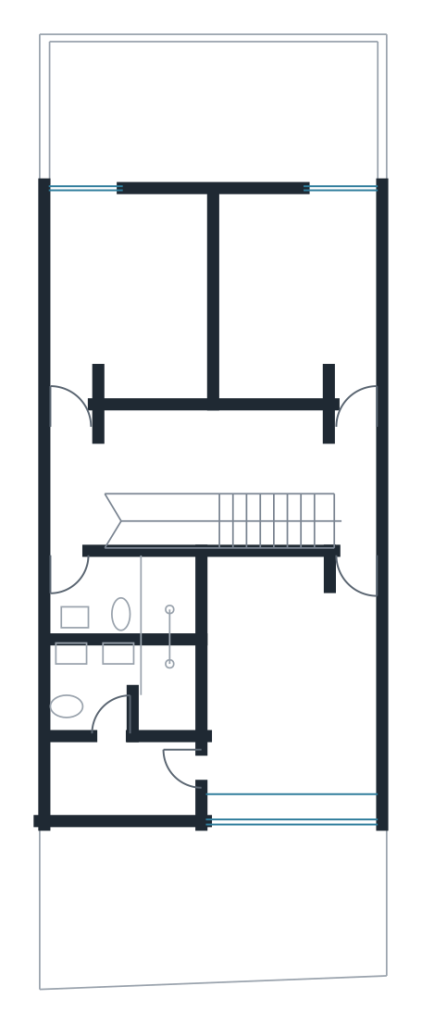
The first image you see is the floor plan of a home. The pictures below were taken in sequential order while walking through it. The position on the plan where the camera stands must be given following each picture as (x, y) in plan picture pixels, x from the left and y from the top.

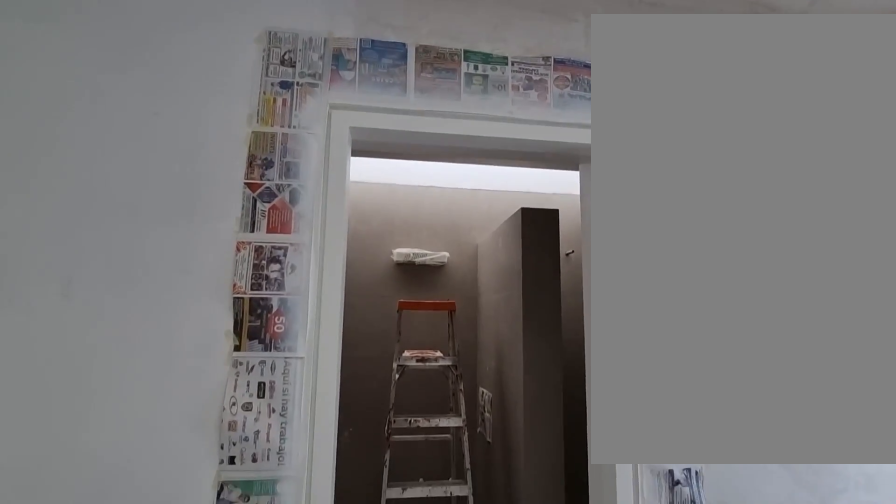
(120, 760)
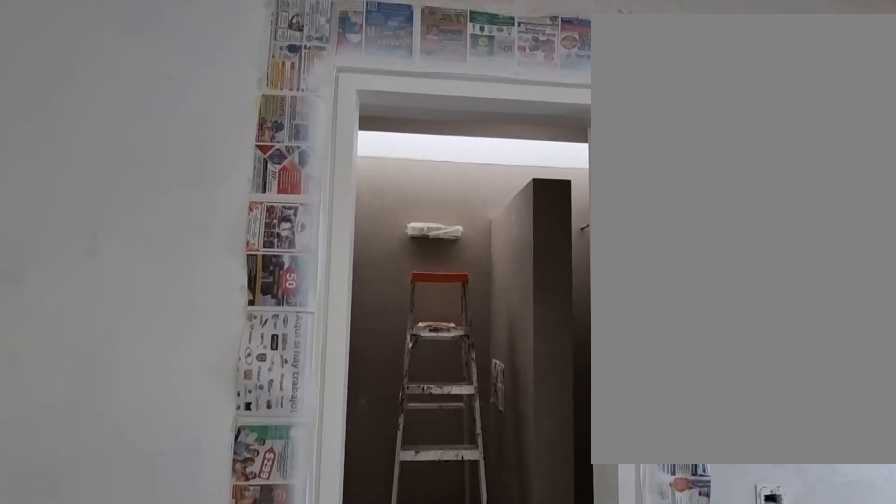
(120, 760)
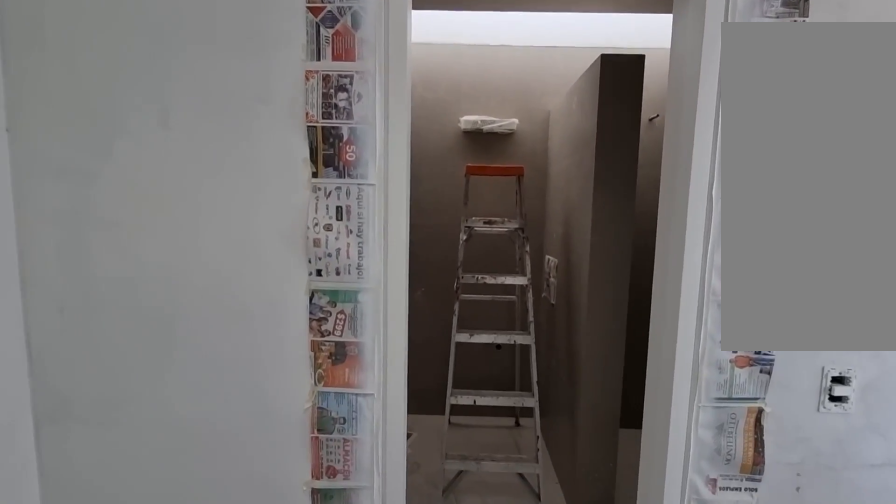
(120, 760)
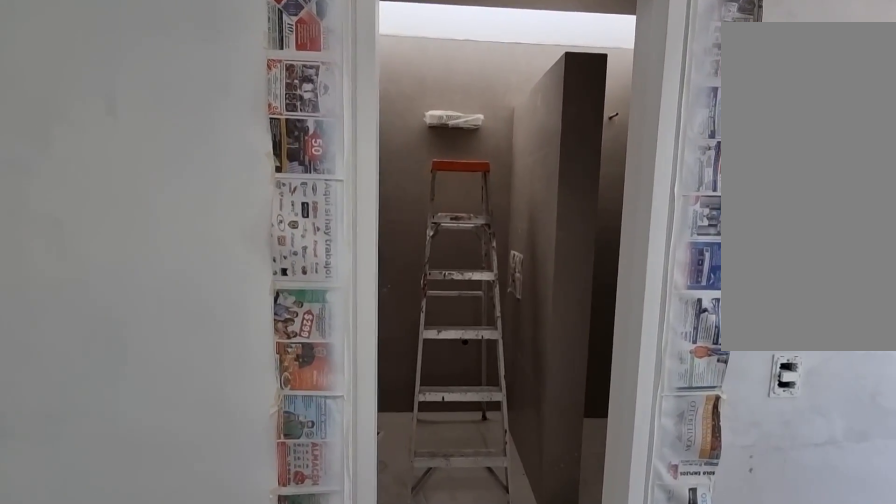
(120, 759)
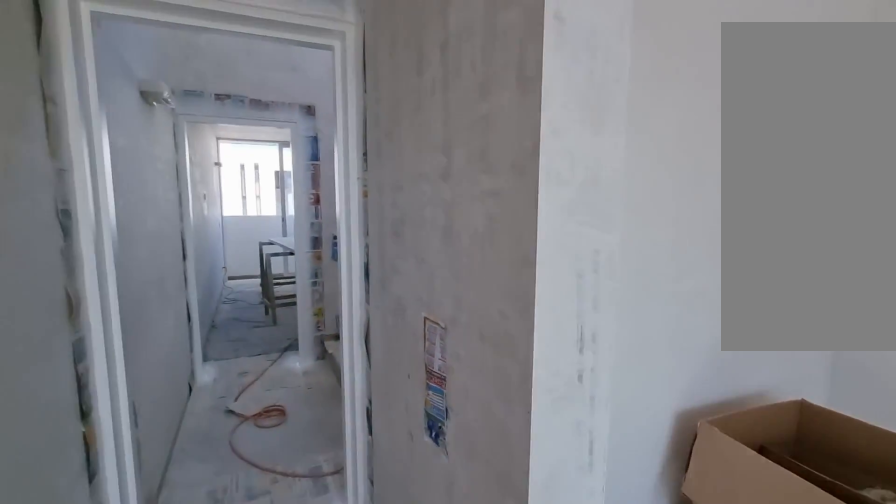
(358, 256)
